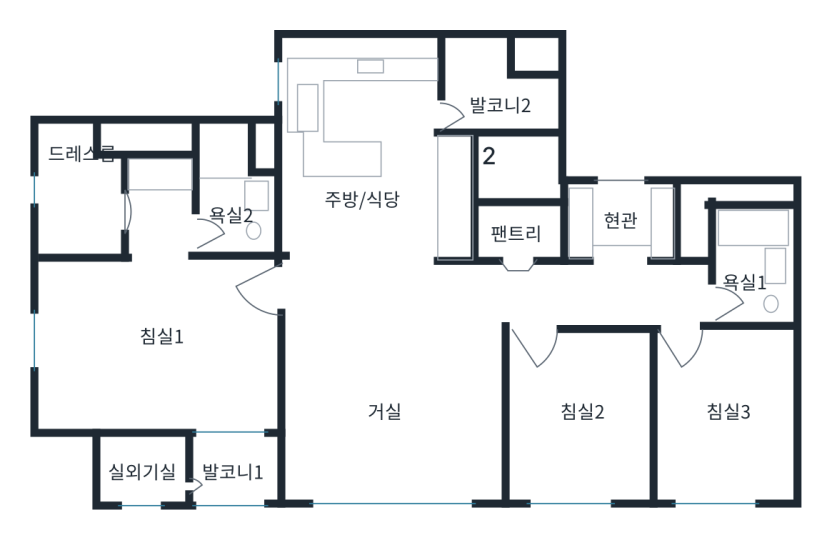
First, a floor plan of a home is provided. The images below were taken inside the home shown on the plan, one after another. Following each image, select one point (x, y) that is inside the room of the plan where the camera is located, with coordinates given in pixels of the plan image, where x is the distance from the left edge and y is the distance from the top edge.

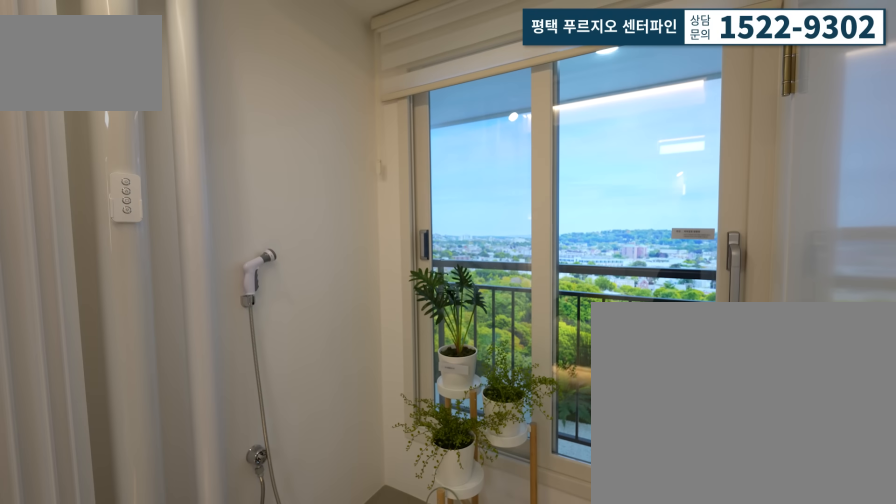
(228, 459)
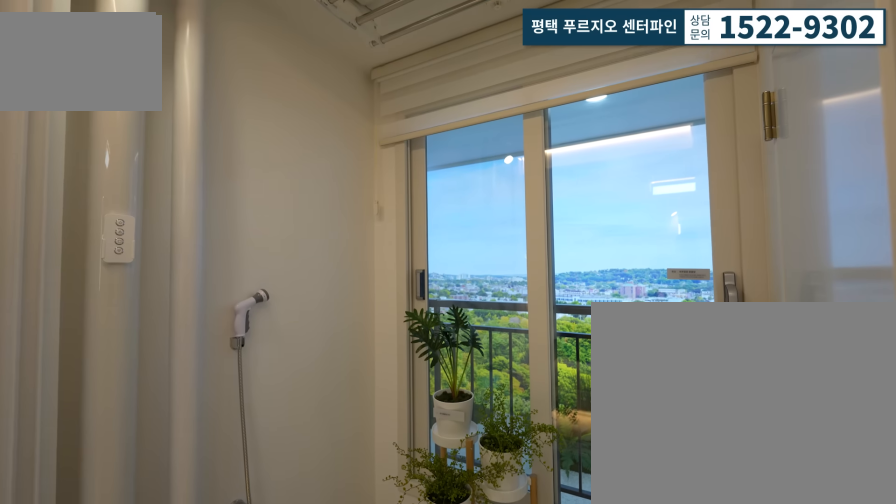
(272, 469)
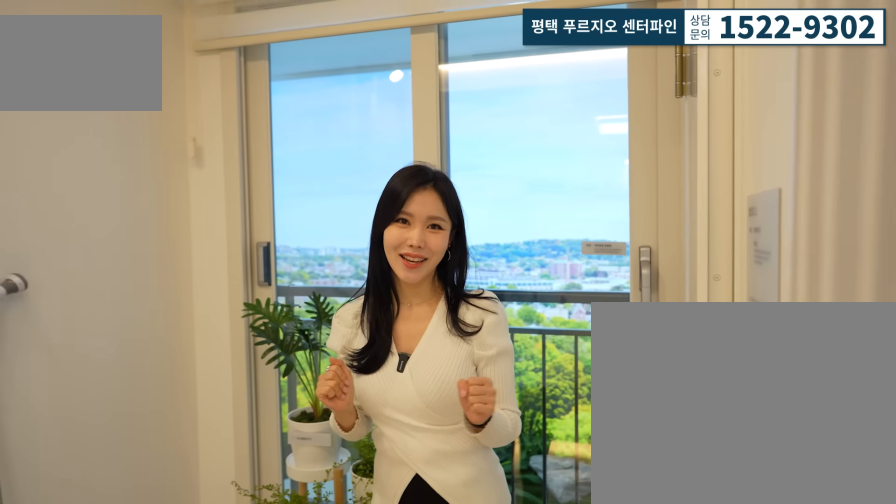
(228, 458)
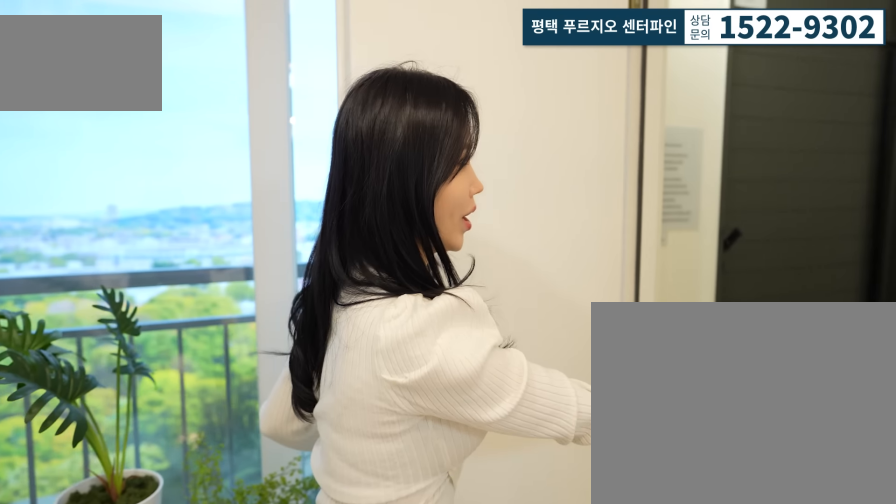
(227, 470)
